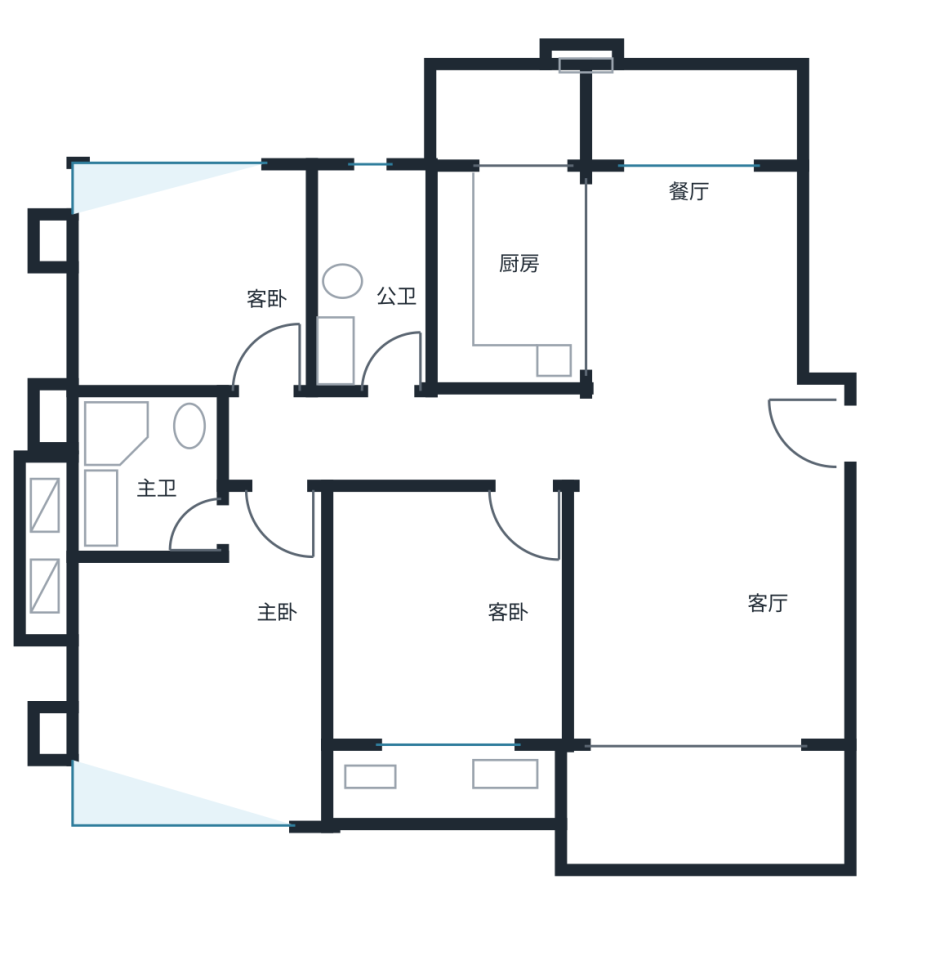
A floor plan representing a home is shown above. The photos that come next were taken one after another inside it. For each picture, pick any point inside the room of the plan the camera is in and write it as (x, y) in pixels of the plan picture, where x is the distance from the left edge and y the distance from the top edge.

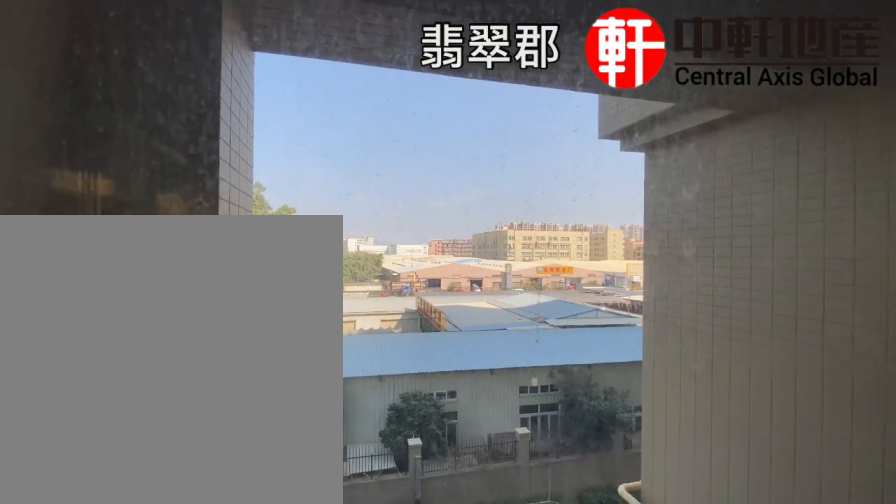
(693, 246)
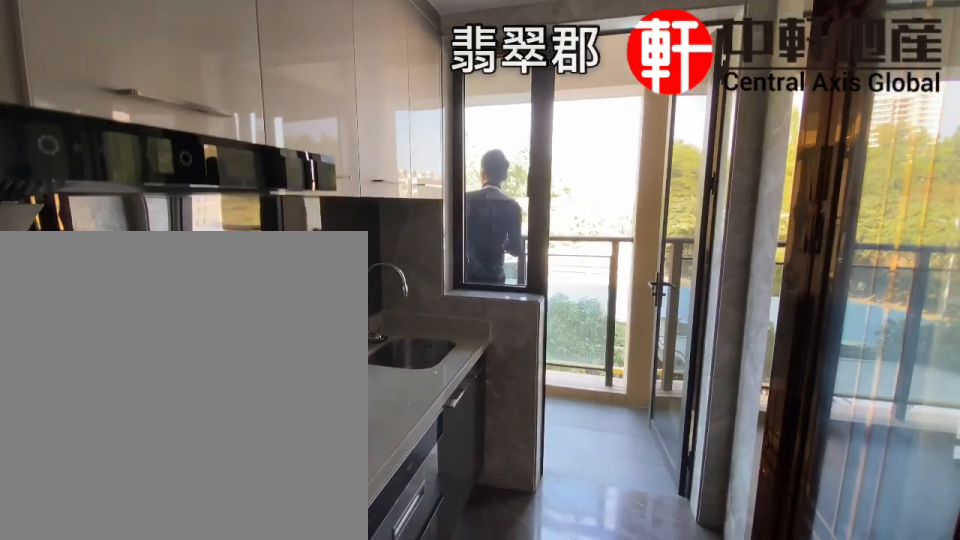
(529, 254)
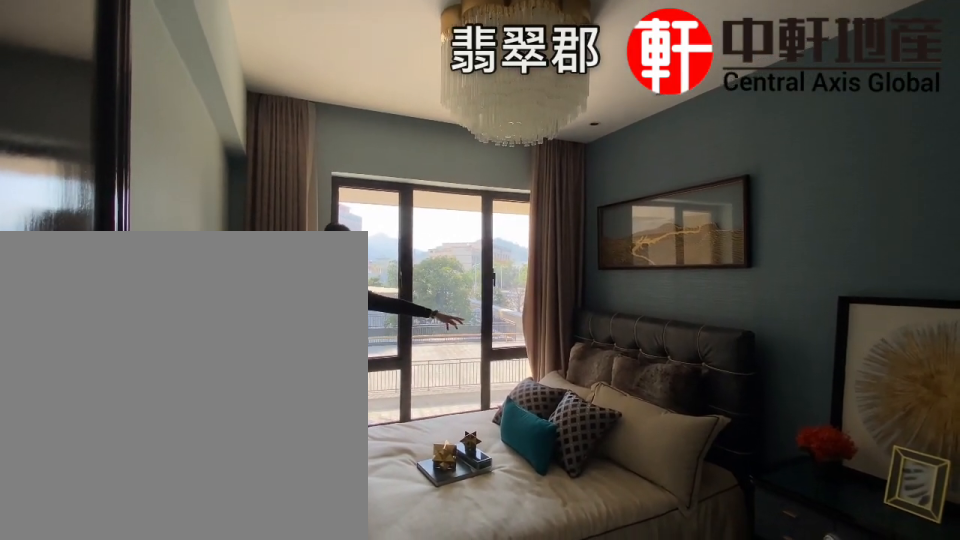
(449, 617)
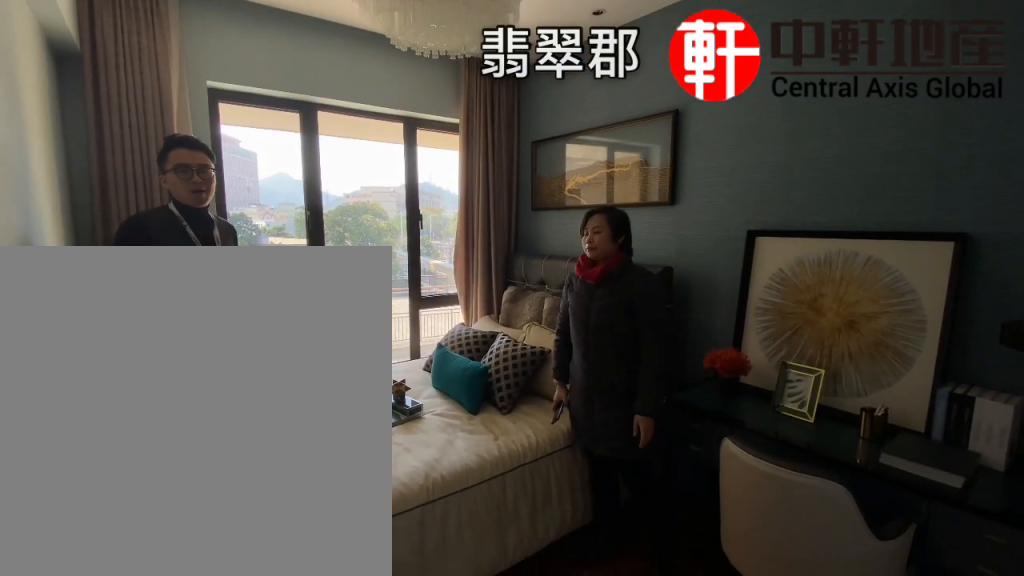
(449, 617)
